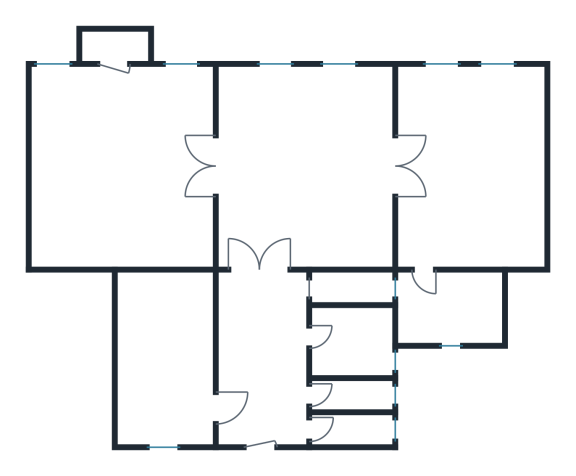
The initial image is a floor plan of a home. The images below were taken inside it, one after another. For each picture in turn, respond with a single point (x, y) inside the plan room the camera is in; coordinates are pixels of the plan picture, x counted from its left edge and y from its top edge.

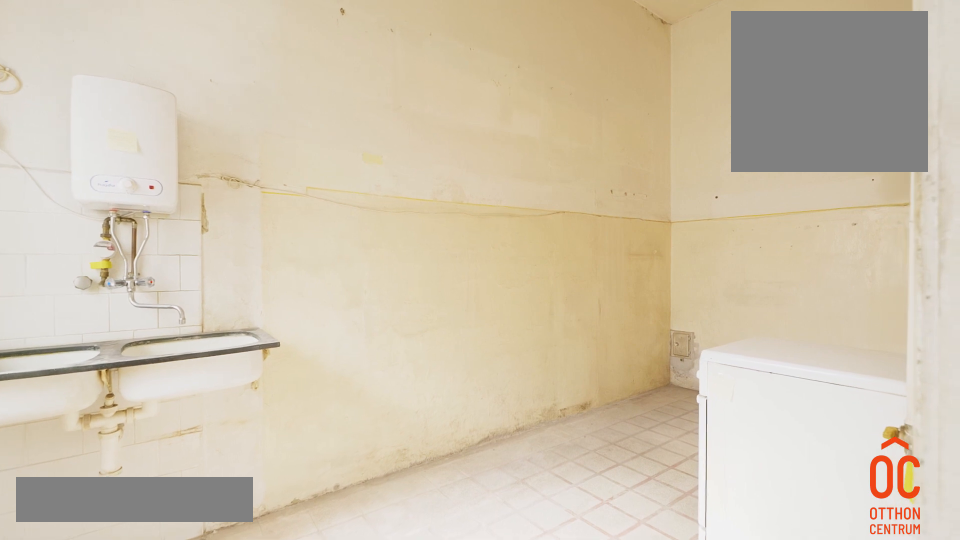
(161, 356)
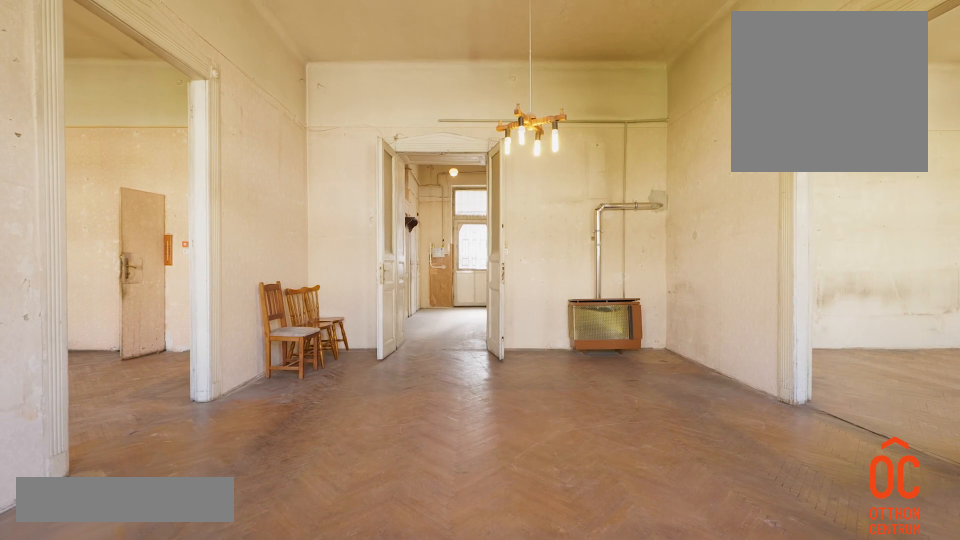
(305, 166)
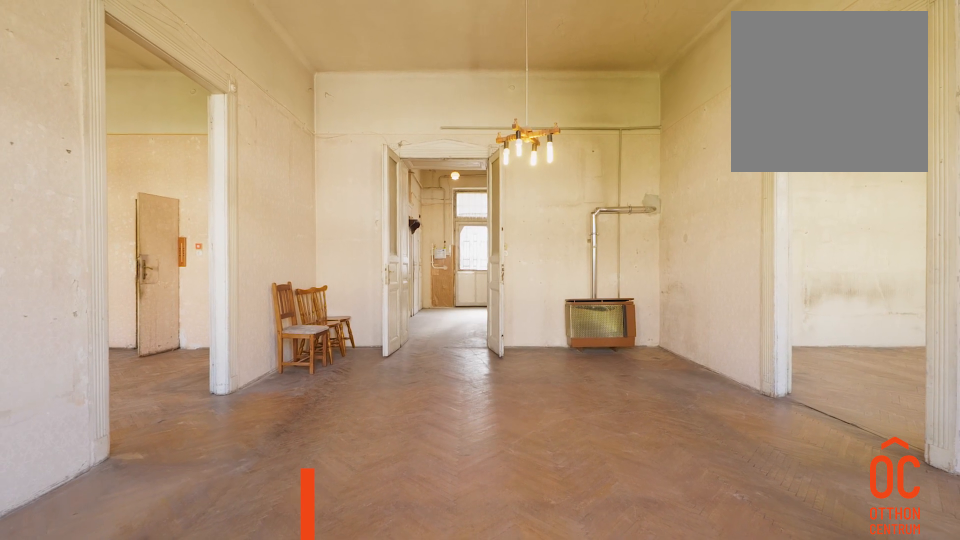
(305, 166)
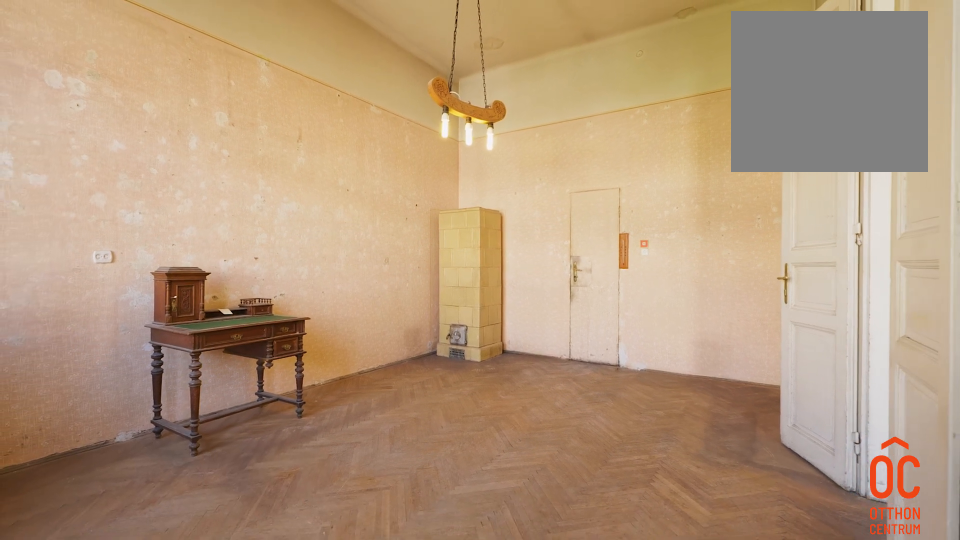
(478, 166)
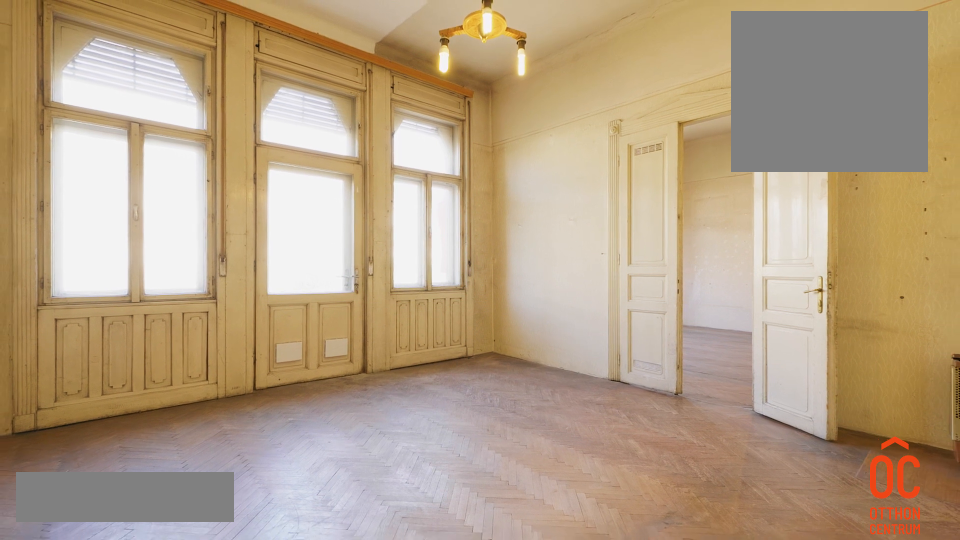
(124, 166)
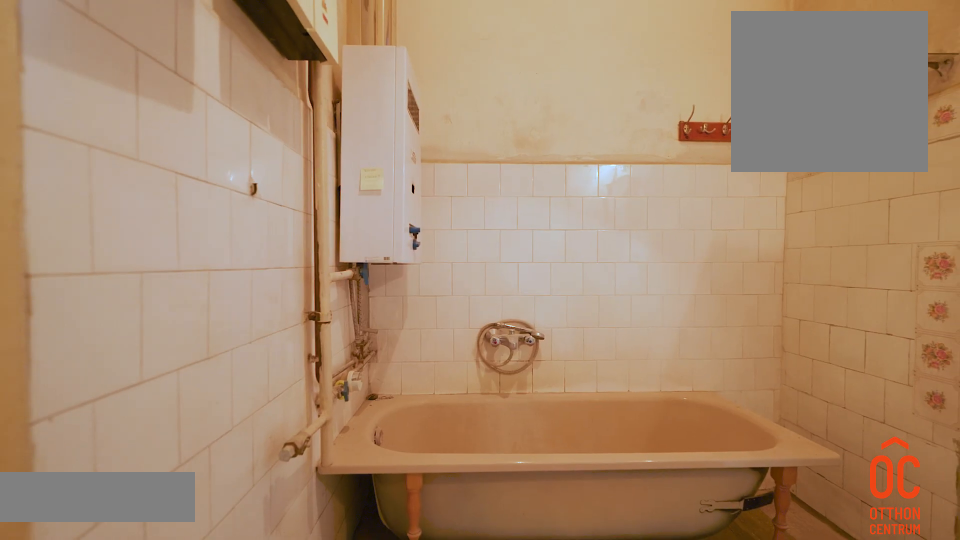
(461, 304)
